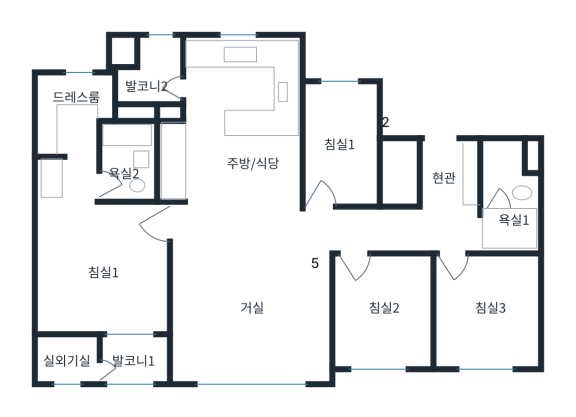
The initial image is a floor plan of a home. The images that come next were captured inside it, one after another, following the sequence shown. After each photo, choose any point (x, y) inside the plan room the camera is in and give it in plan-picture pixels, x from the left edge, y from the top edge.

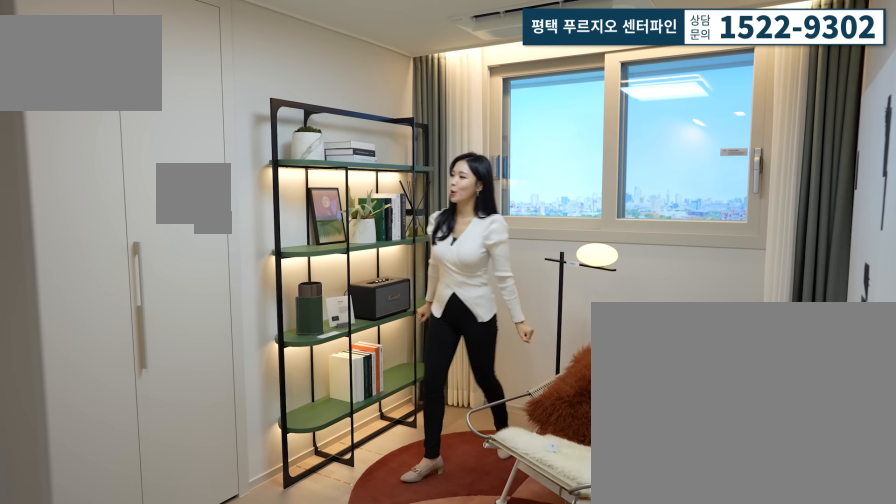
(386, 325)
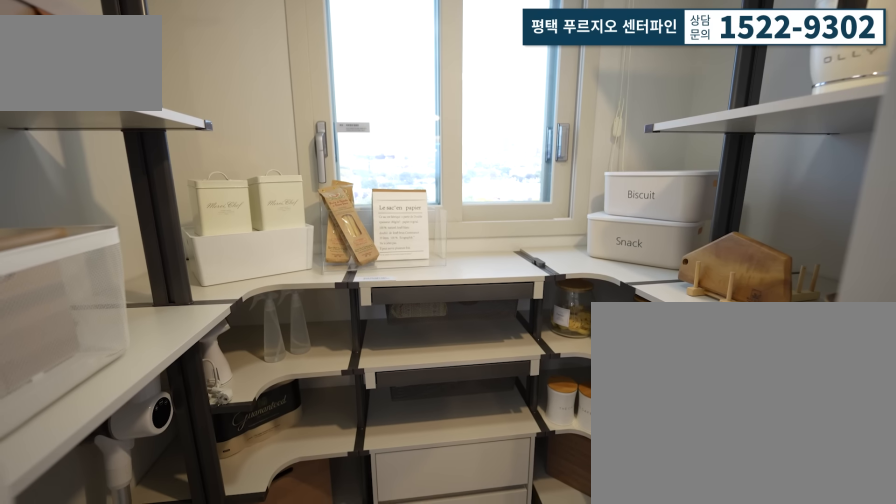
(339, 161)
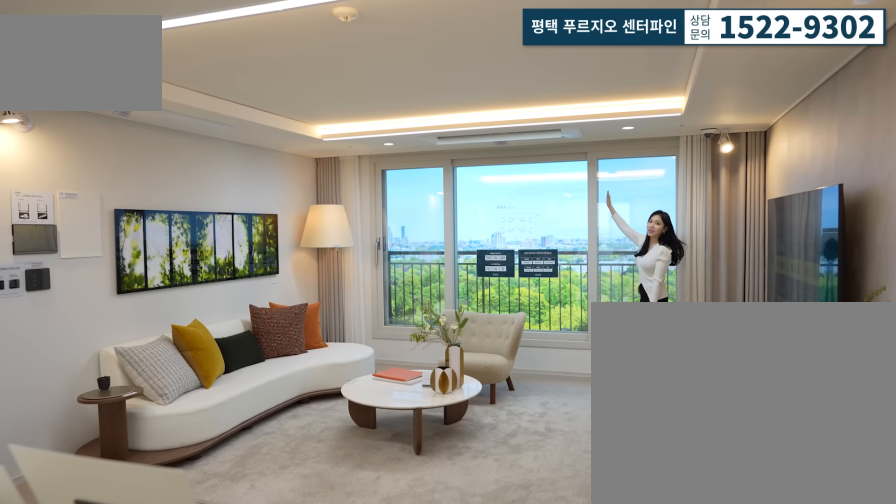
(247, 321)
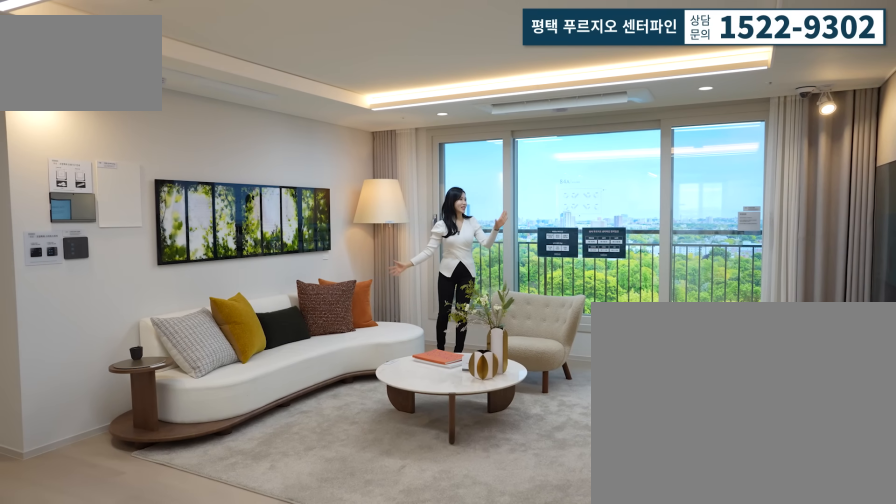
(246, 321)
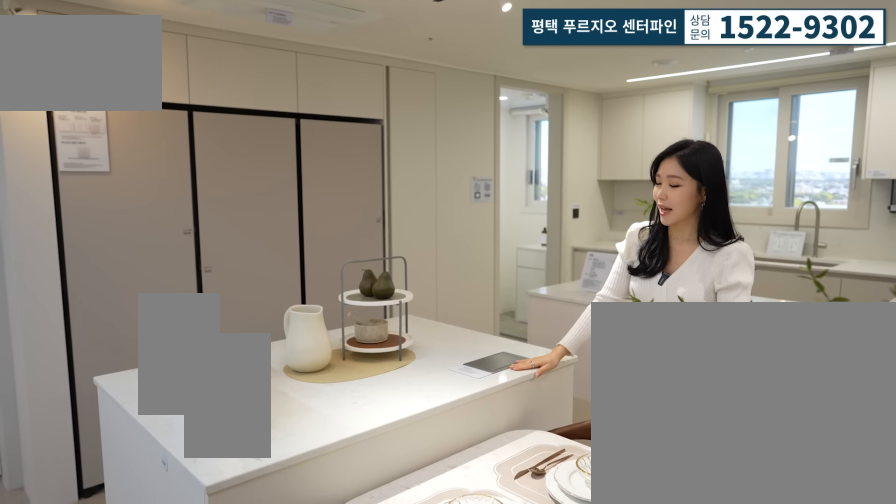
(246, 139)
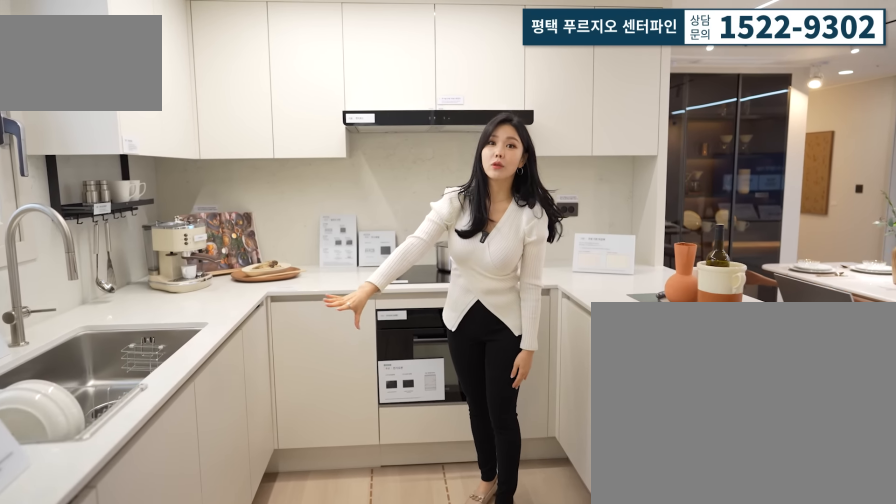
(246, 139)
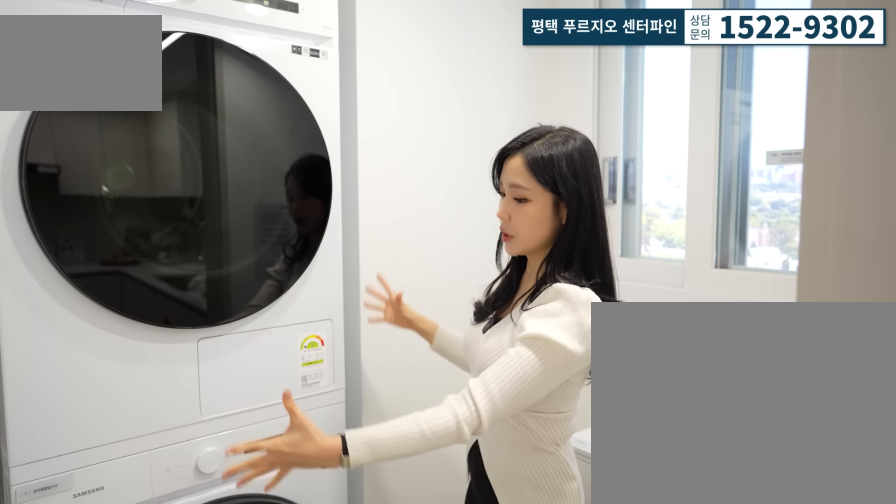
(143, 70)
